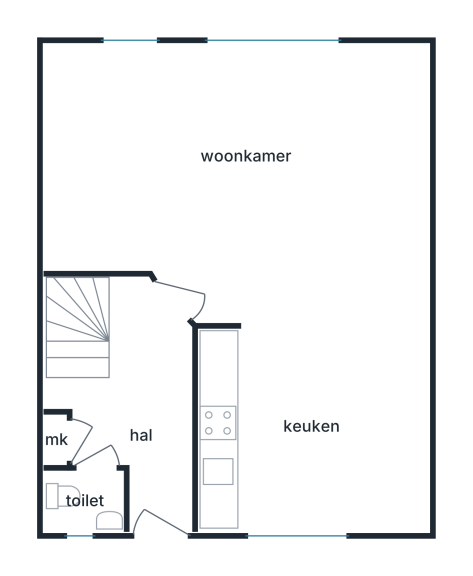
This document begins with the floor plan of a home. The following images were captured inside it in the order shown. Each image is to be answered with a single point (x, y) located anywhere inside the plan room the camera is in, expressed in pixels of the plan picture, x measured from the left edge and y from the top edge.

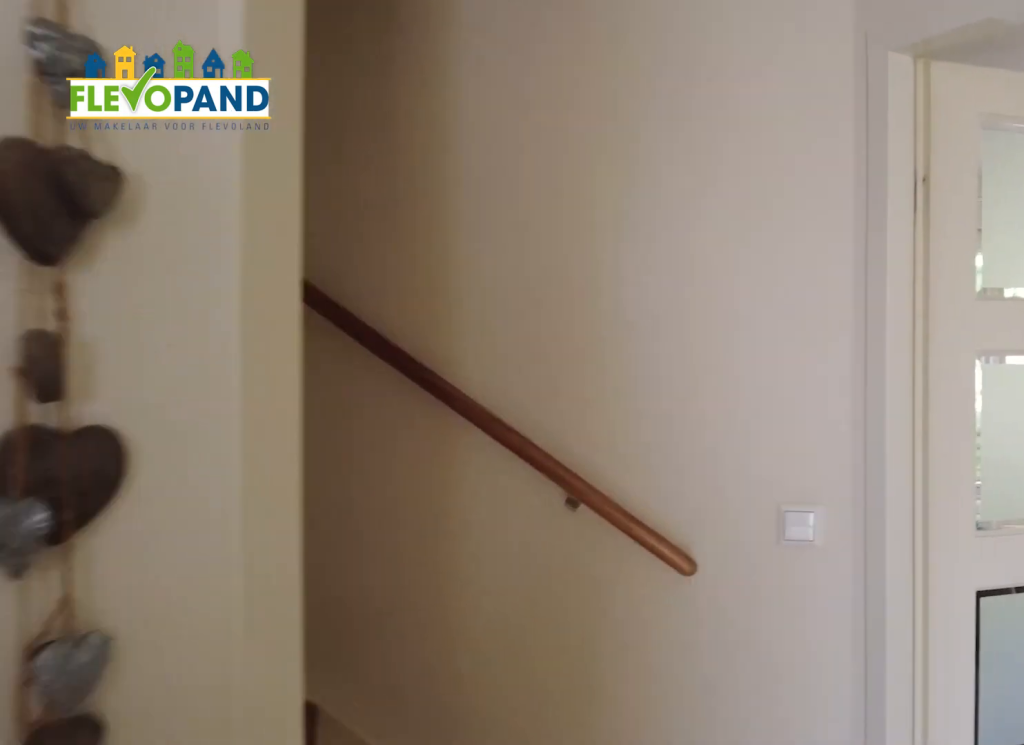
(140, 407)
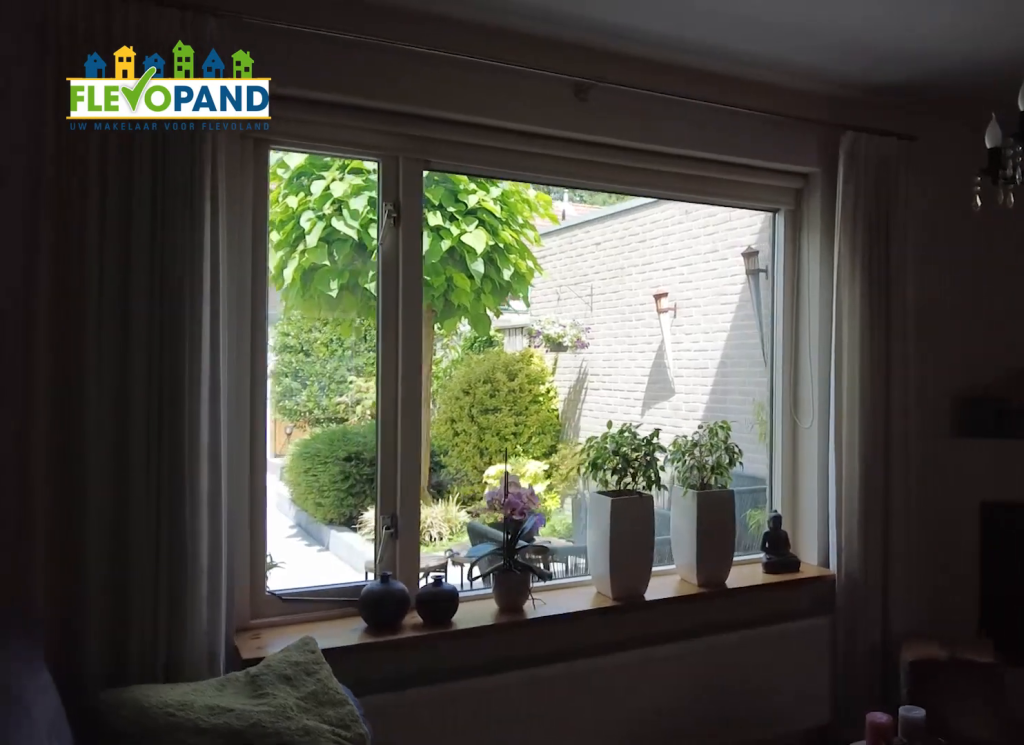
(157, 107)
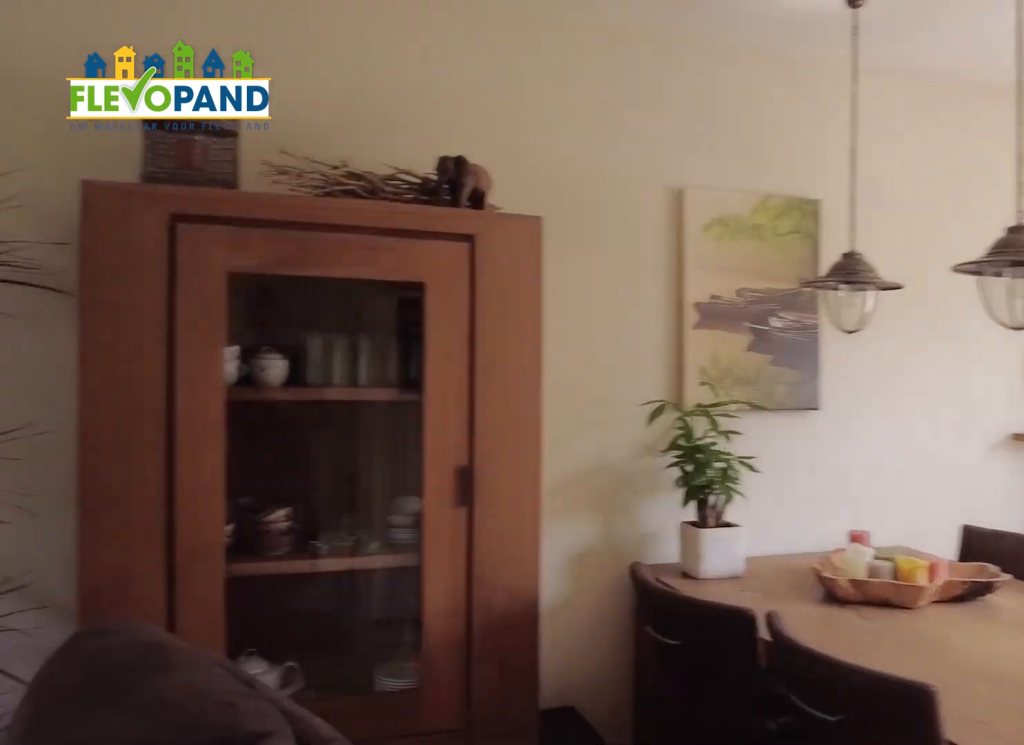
(157, 107)
